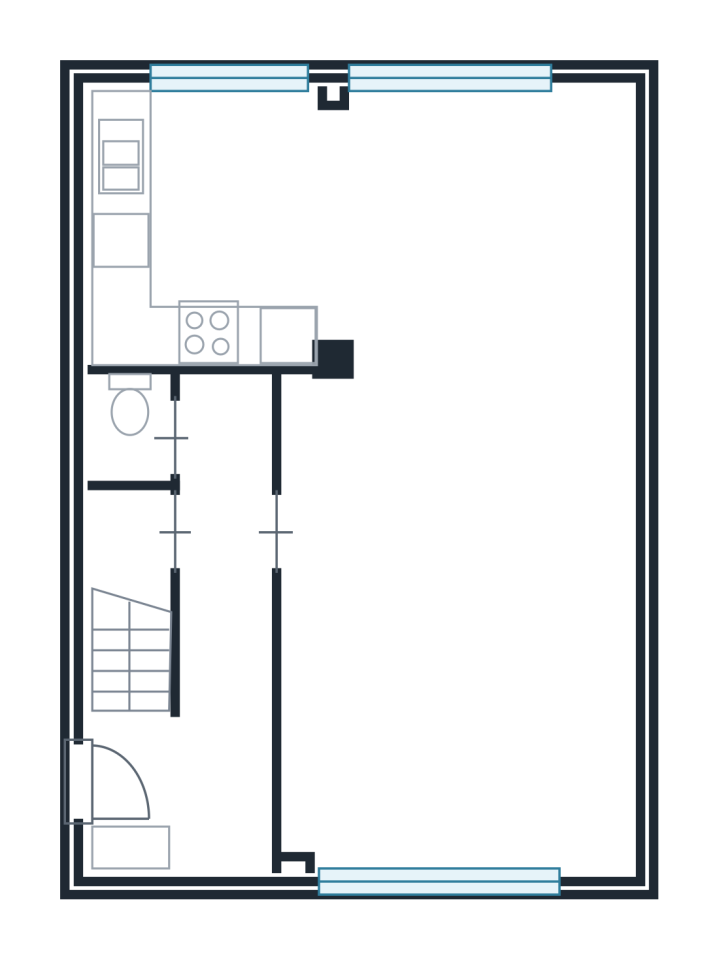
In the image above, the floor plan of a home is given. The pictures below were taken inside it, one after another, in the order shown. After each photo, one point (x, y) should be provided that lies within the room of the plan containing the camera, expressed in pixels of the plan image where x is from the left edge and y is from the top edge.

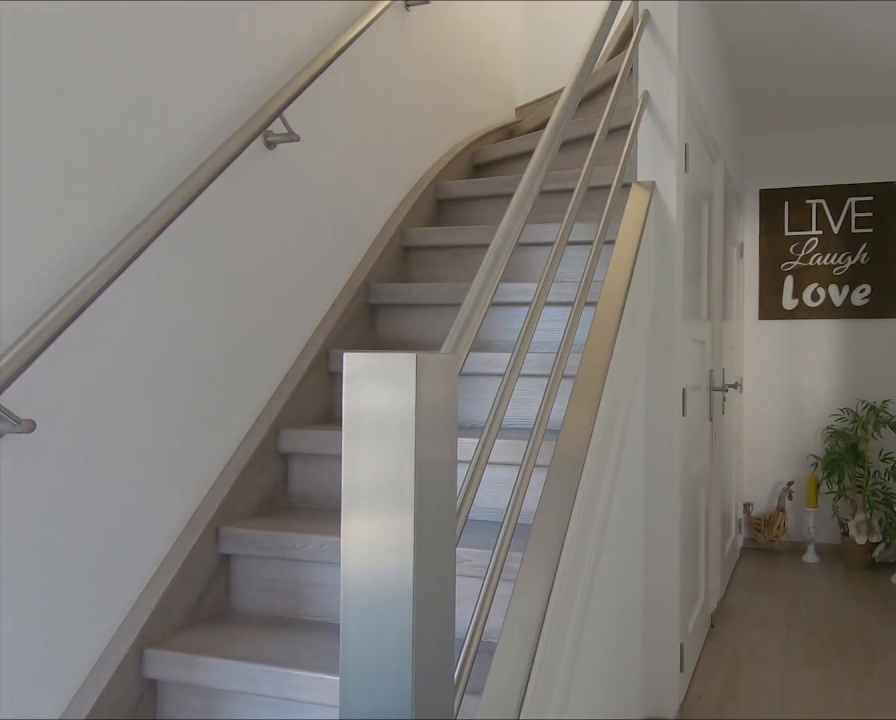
(208, 649)
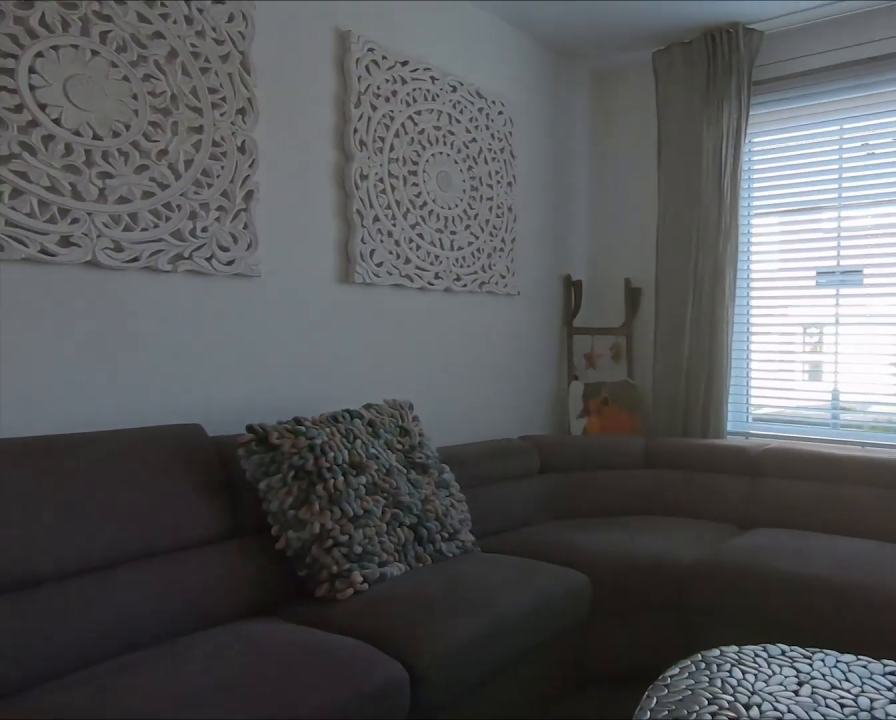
(465, 496)
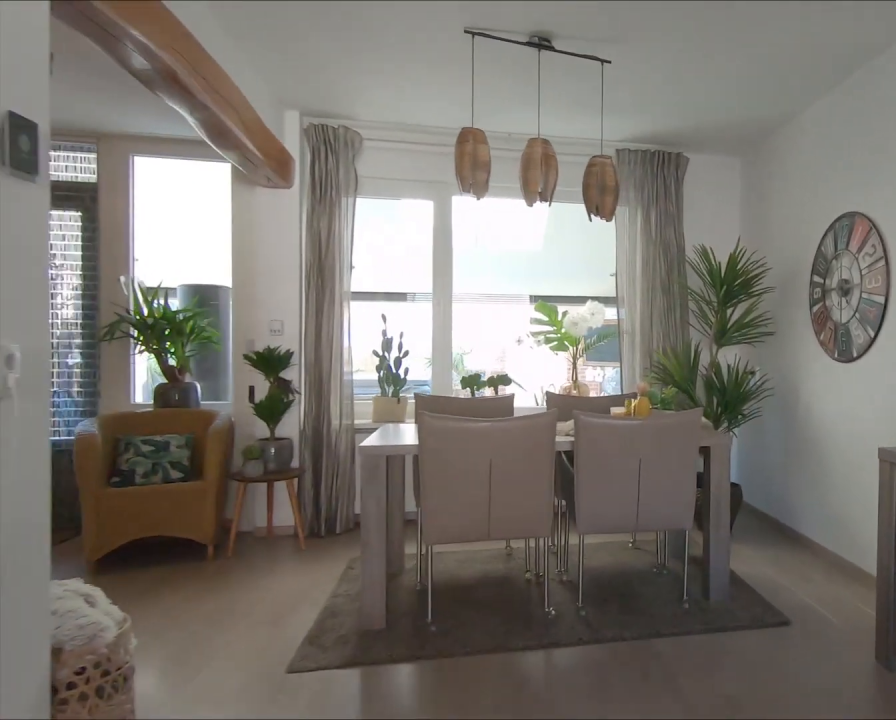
(465, 496)
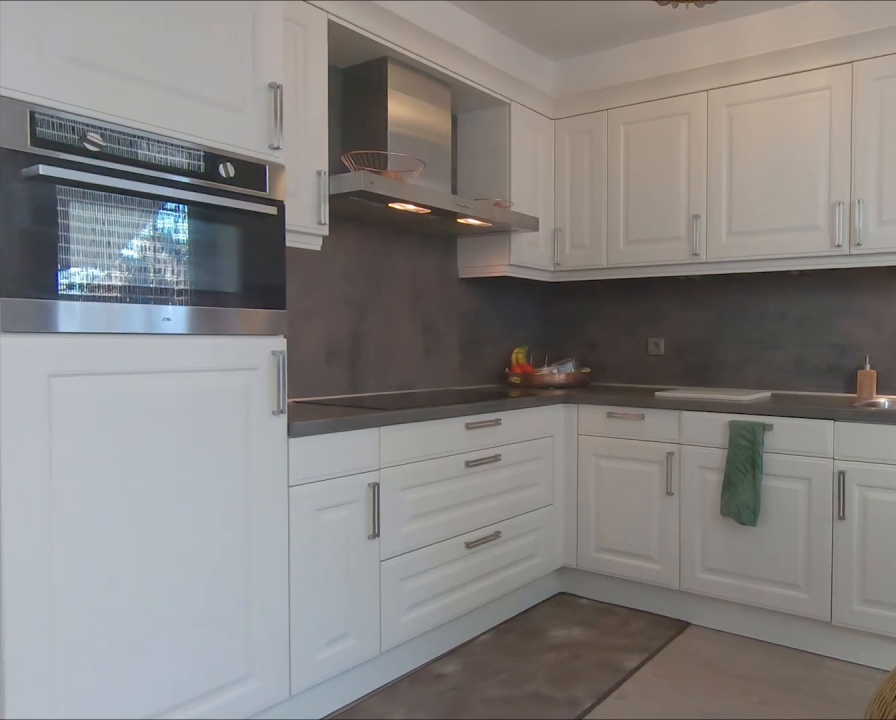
(249, 201)
